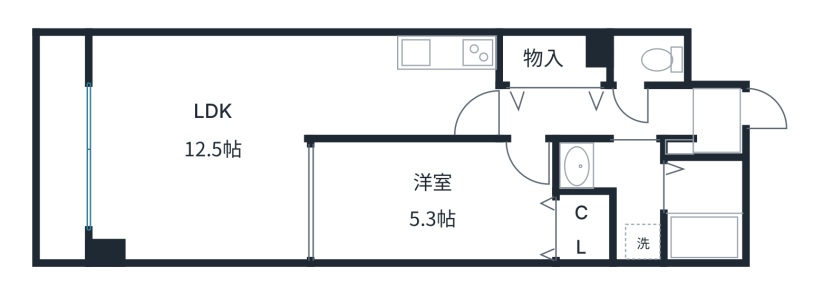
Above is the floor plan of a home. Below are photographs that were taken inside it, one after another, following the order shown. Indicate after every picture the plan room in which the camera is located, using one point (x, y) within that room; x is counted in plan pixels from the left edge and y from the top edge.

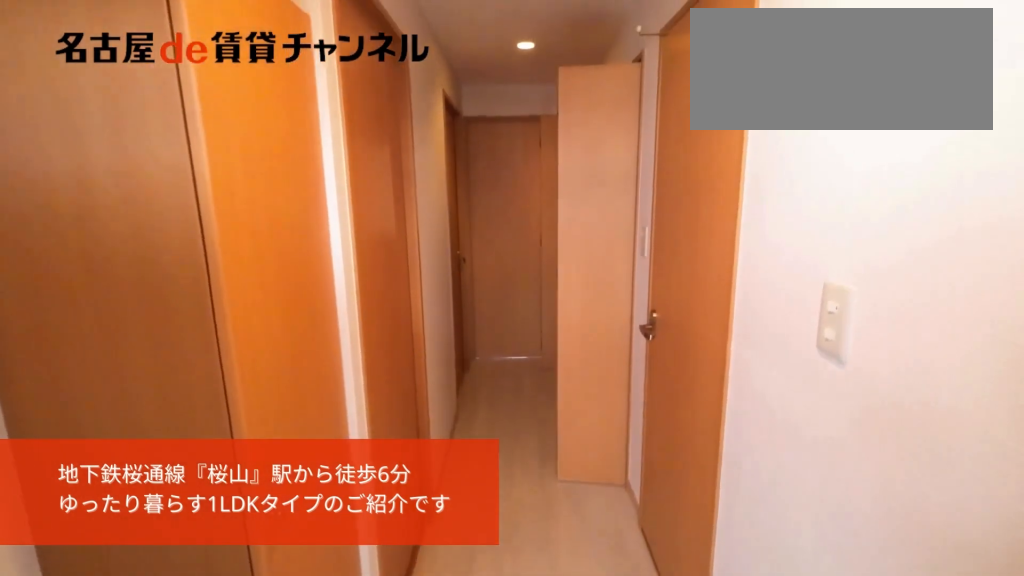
(717, 121)
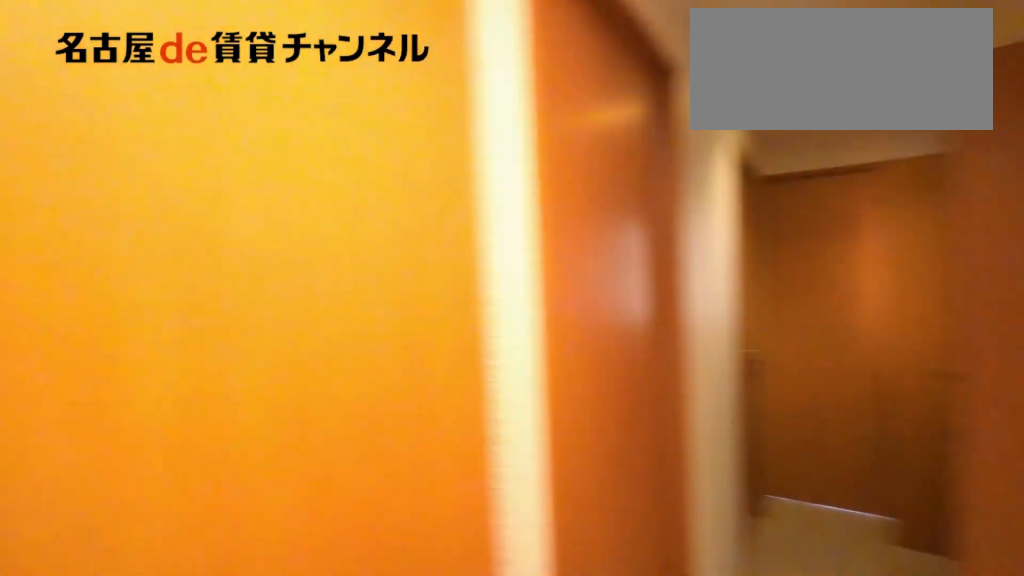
(717, 121)
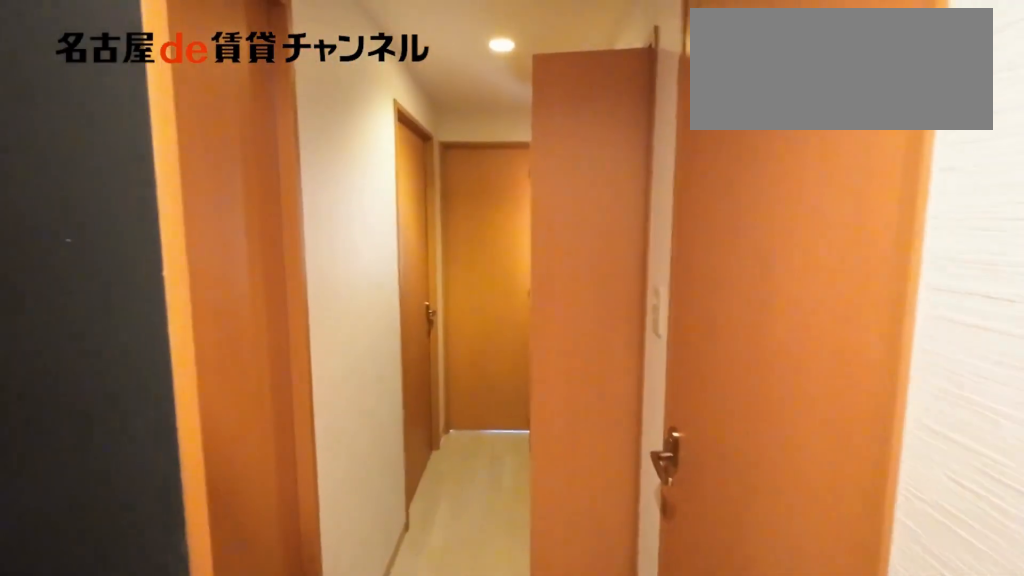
(599, 113)
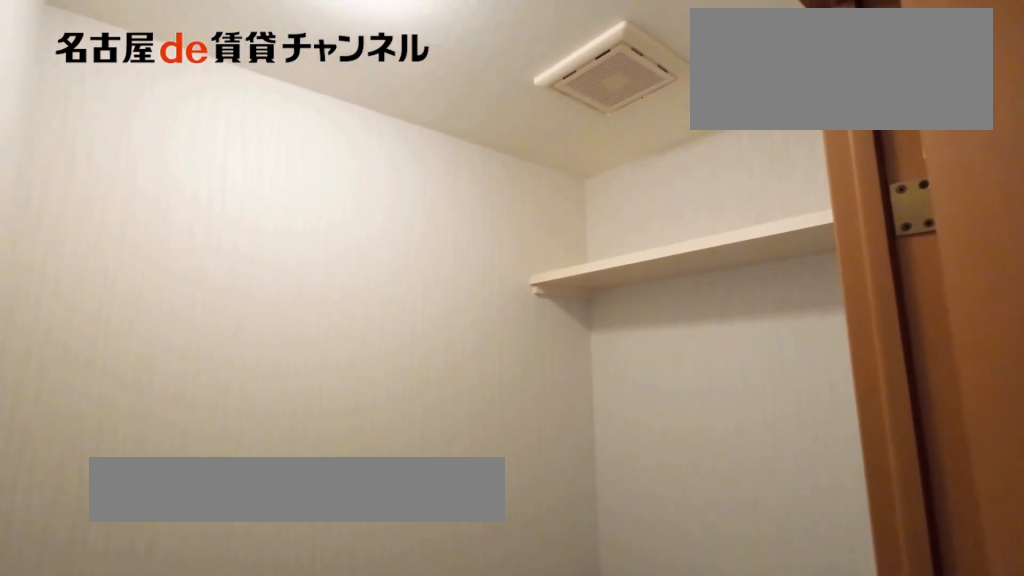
(648, 59)
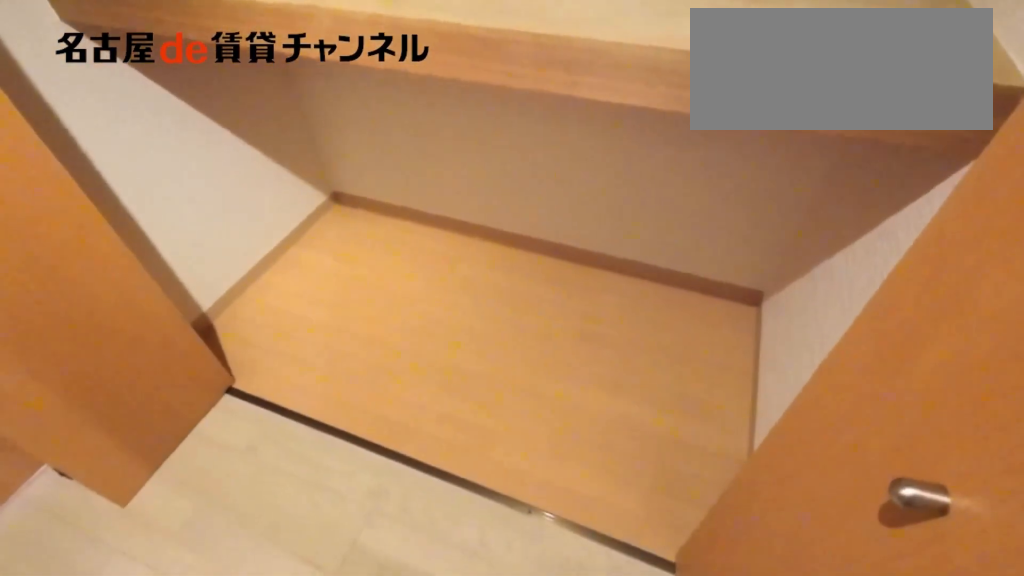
(549, 61)
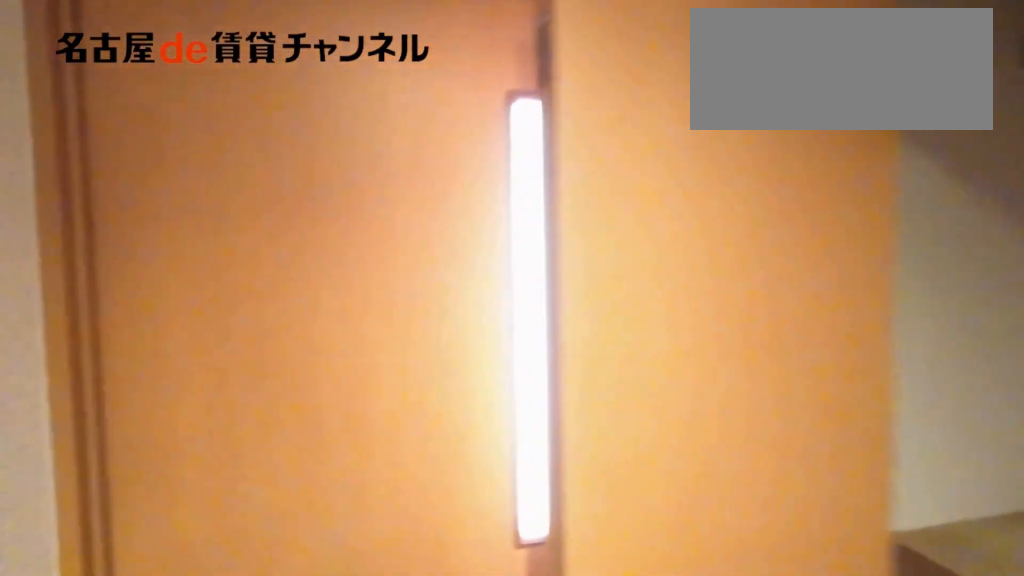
(599, 112)
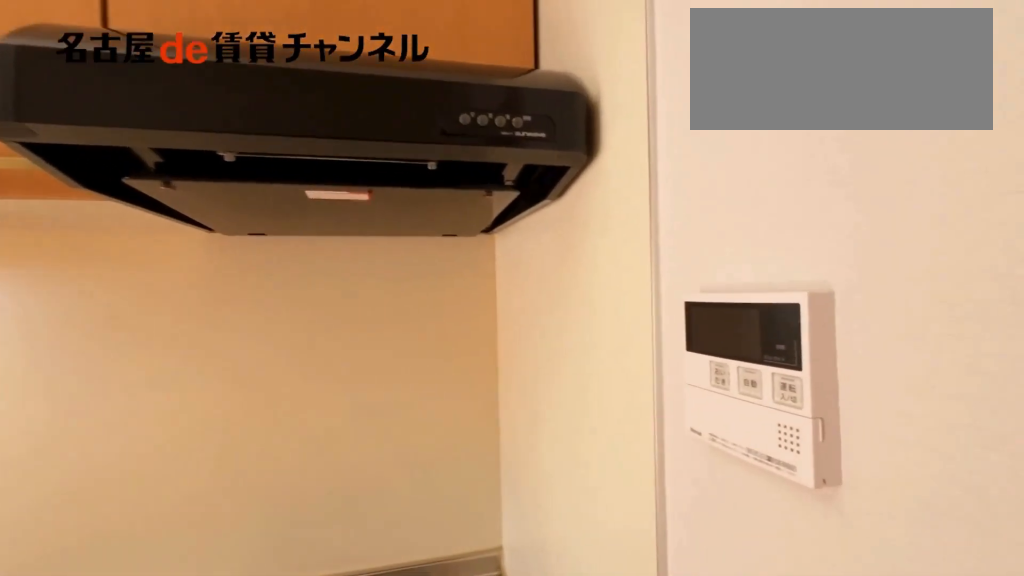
(447, 54)
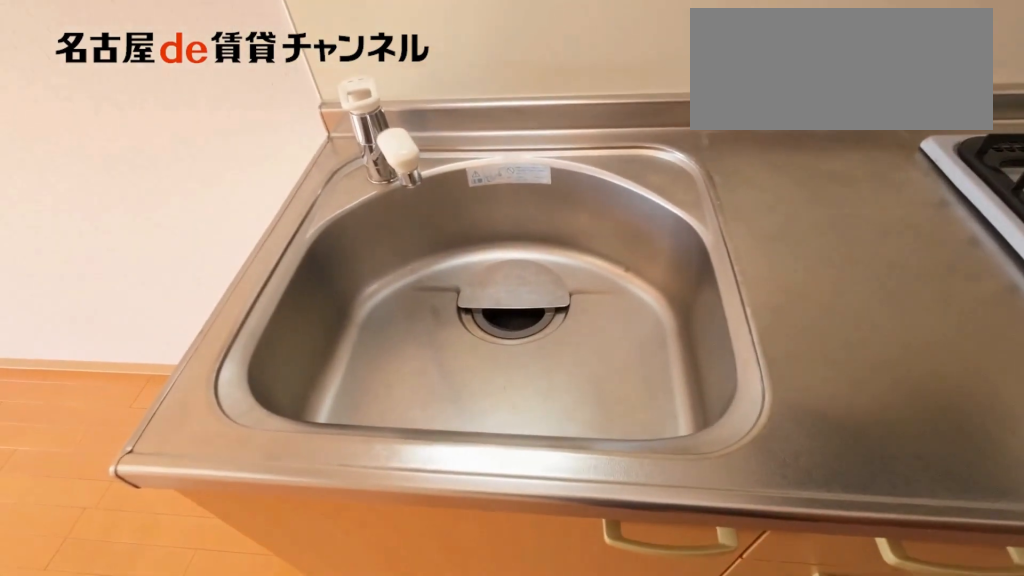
(447, 54)
